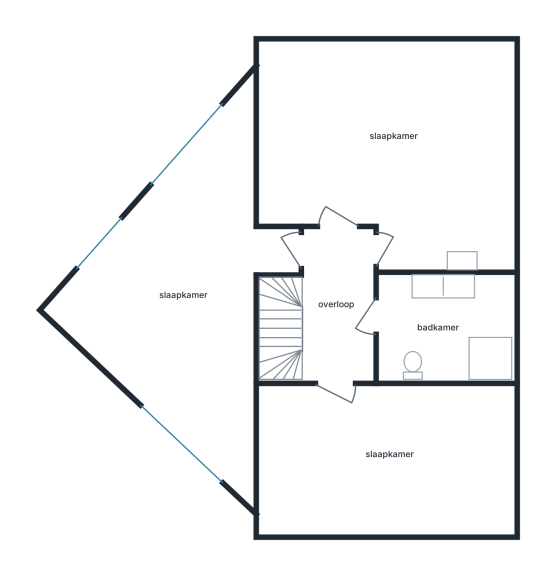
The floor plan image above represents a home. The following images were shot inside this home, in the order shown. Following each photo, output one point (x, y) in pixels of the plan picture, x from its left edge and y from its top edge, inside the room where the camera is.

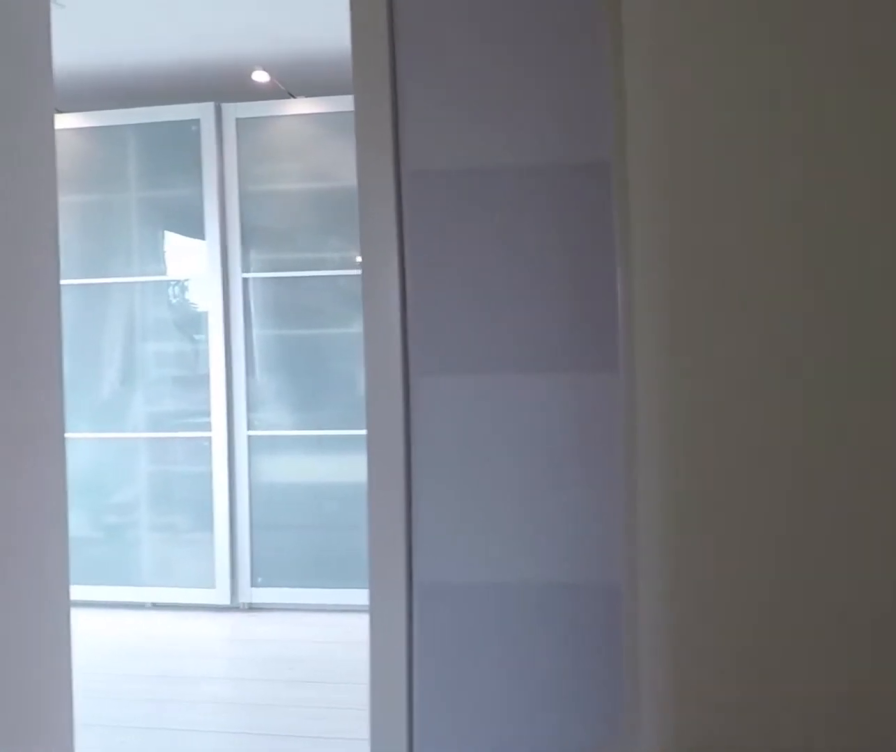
(362, 360)
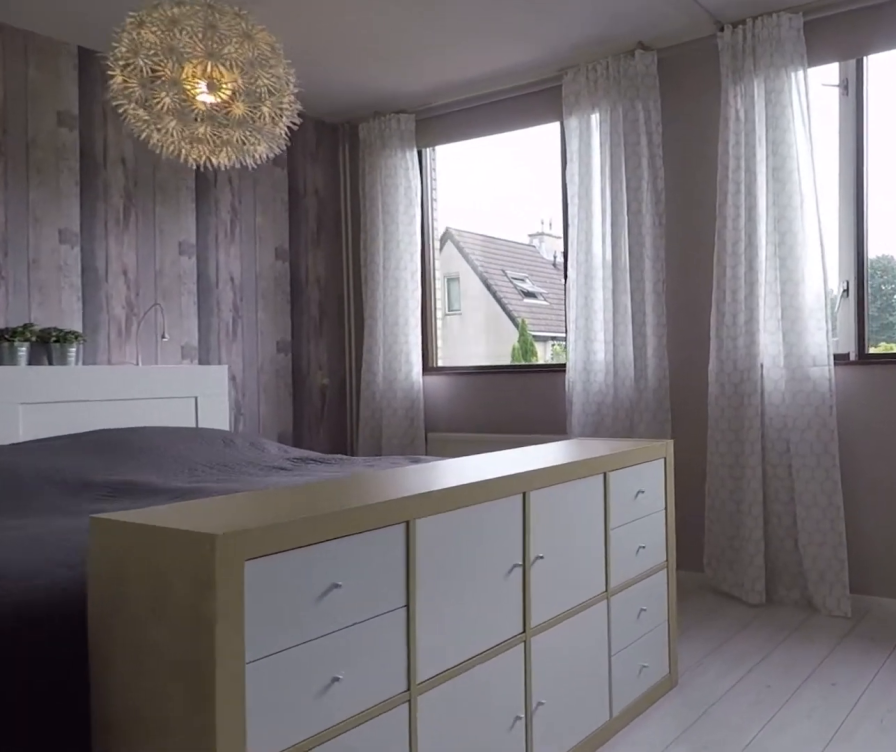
(510, 157)
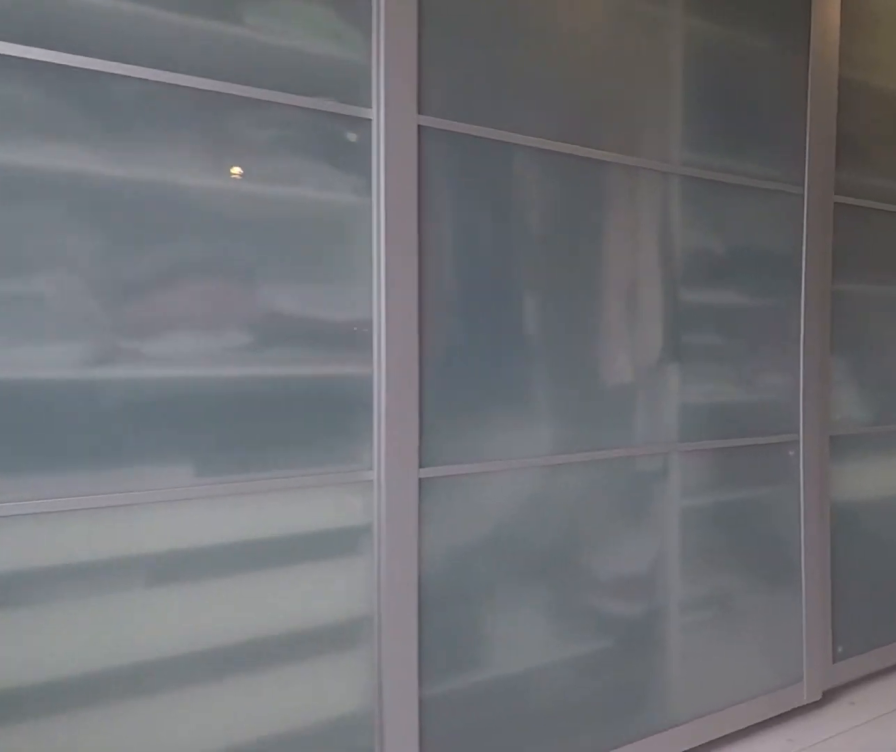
(510, 157)
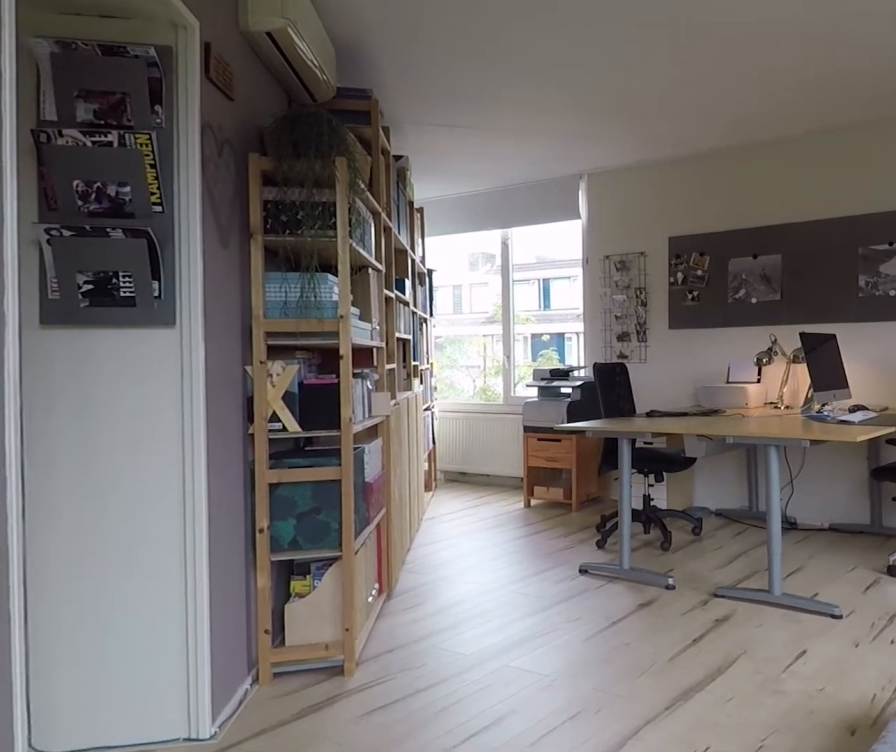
(192, 394)
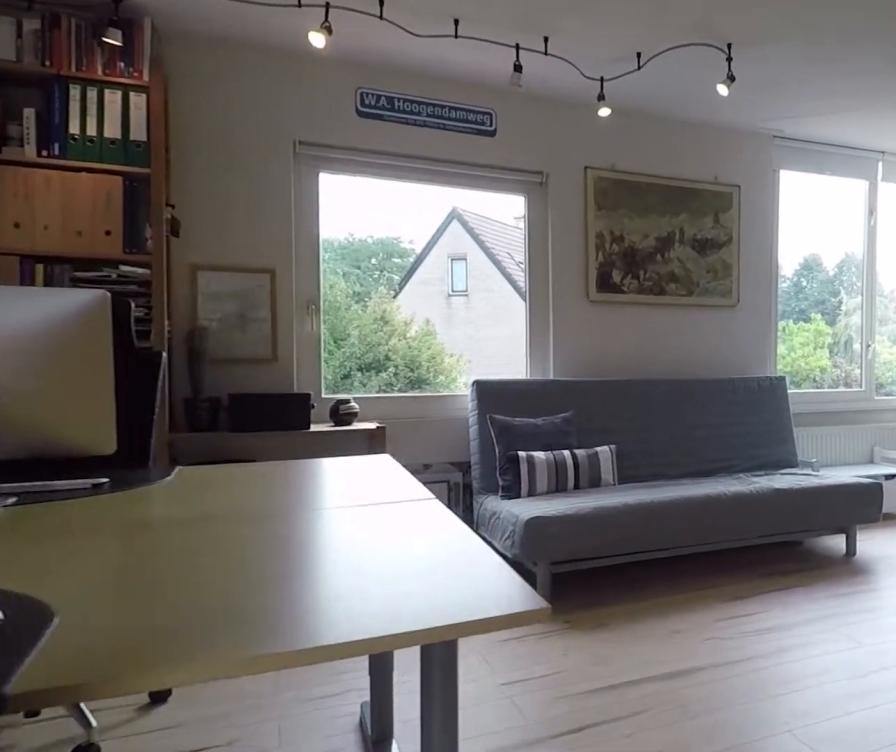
(192, 394)
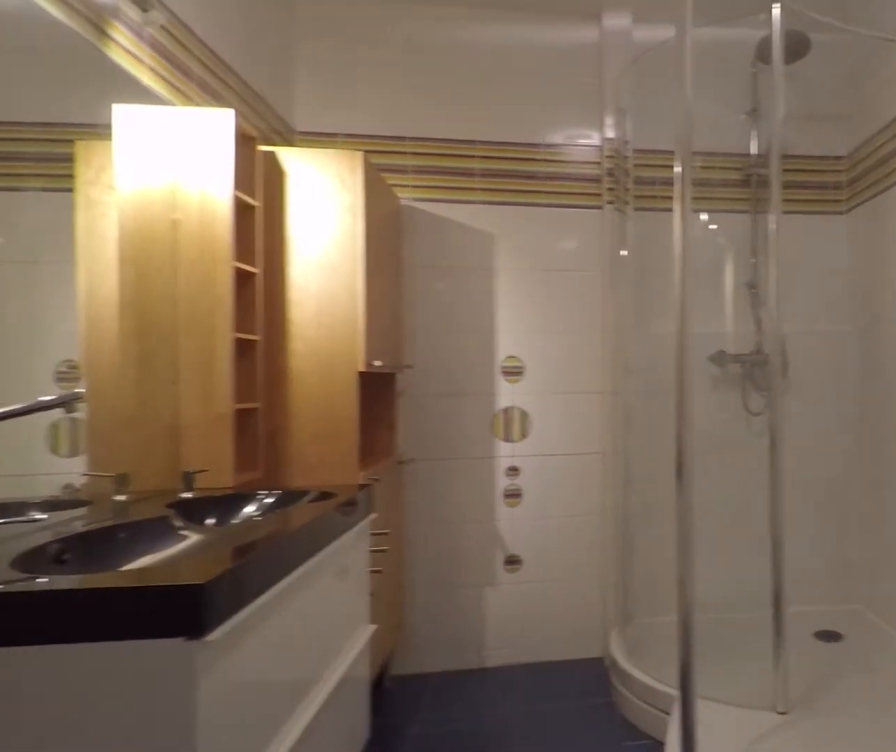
(446, 327)
